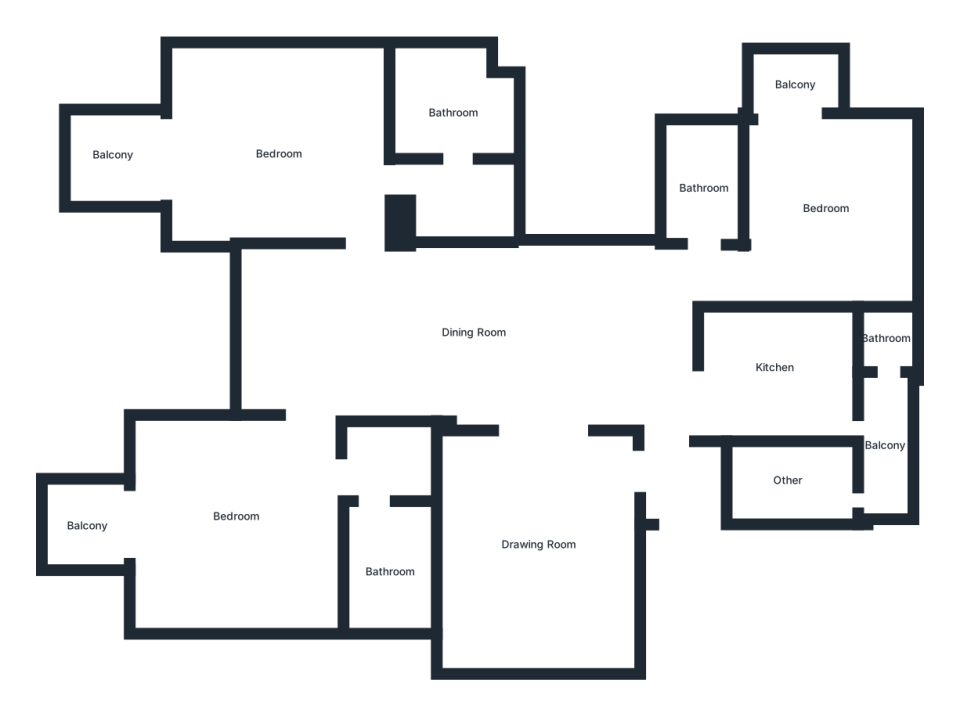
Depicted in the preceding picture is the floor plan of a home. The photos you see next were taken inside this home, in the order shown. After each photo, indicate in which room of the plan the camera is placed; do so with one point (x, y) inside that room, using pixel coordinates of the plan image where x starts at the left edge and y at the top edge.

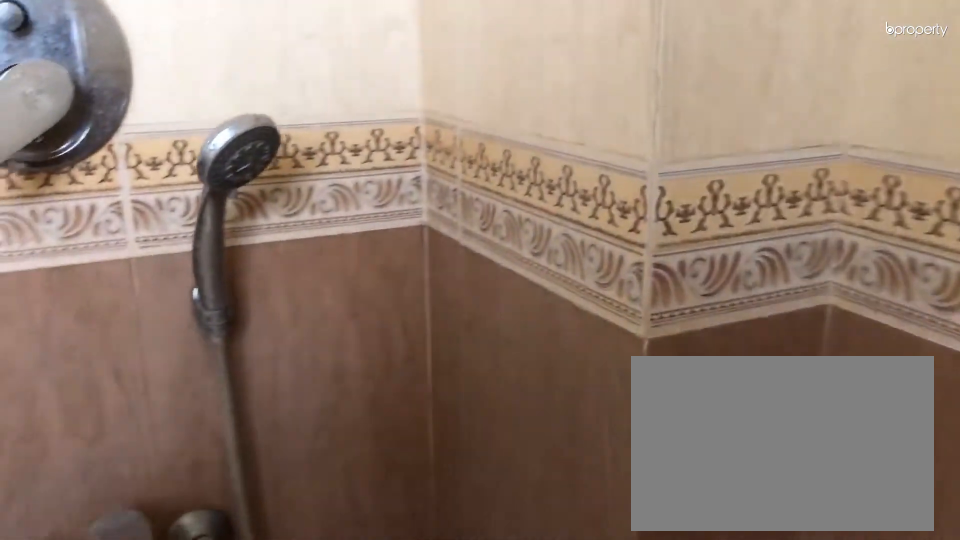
(451, 113)
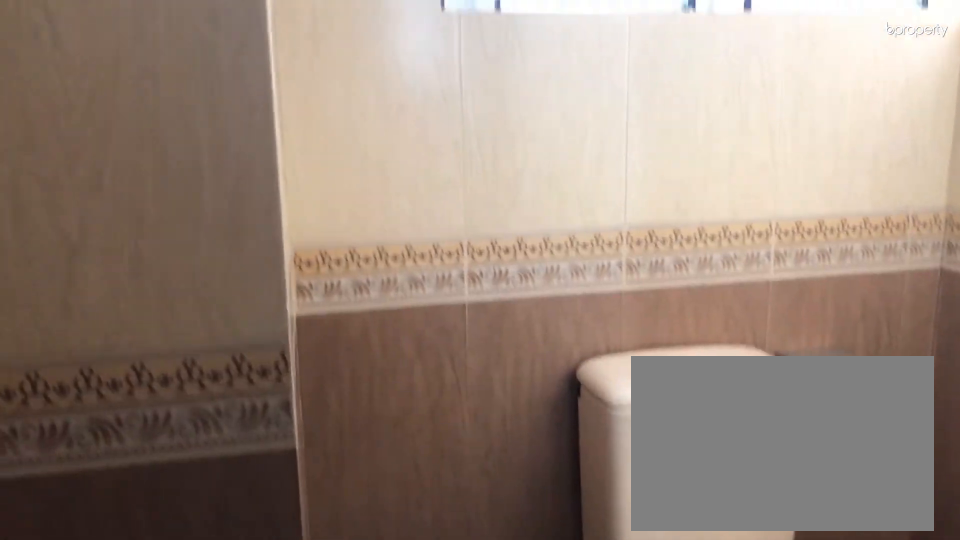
(451, 113)
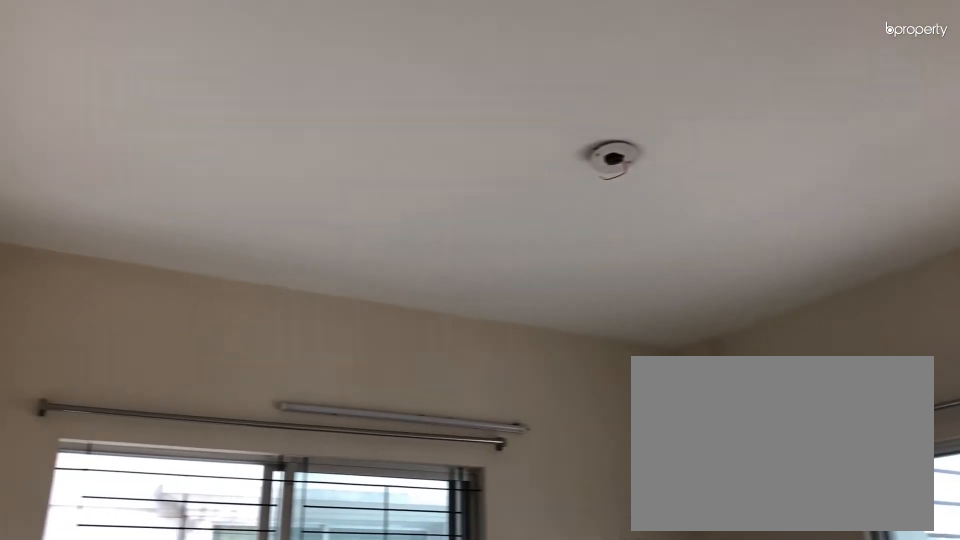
(235, 515)
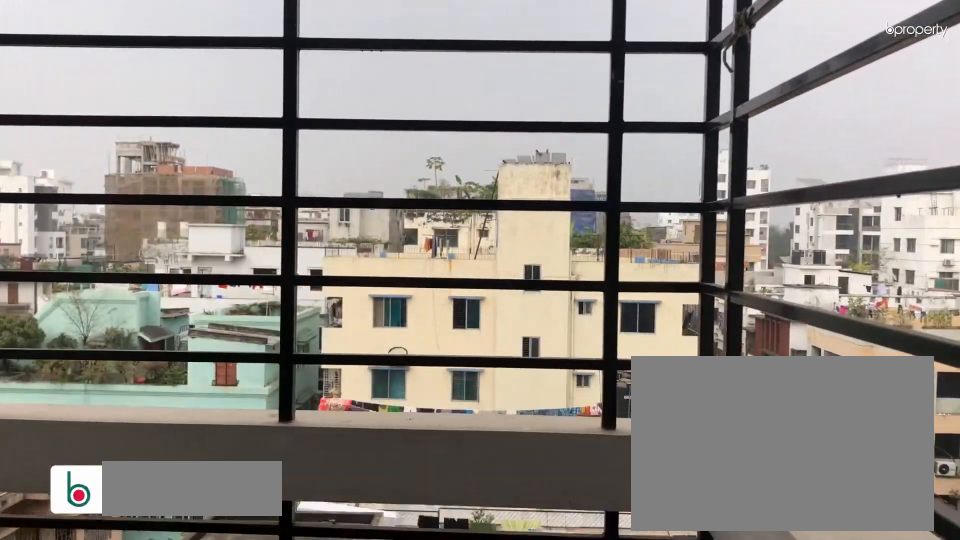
(86, 527)
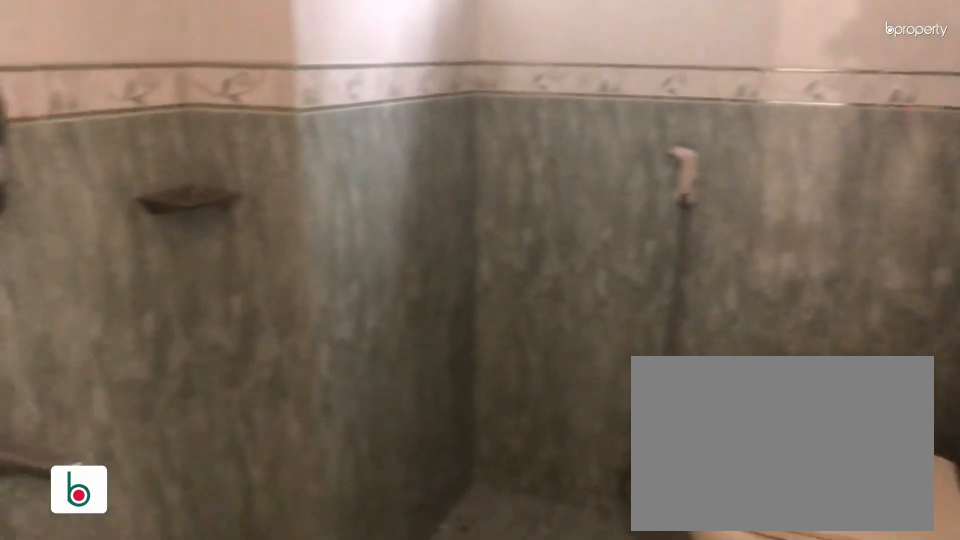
(388, 570)
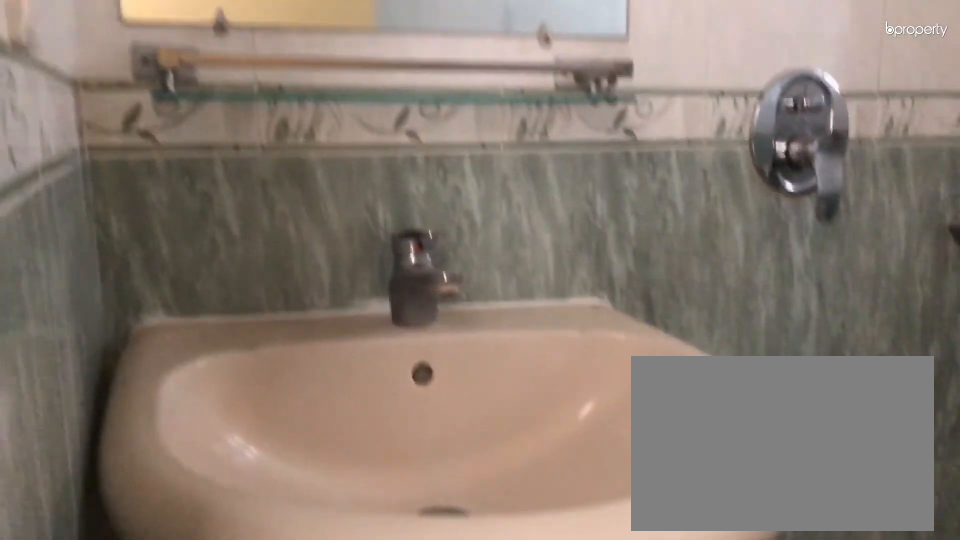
(388, 570)
